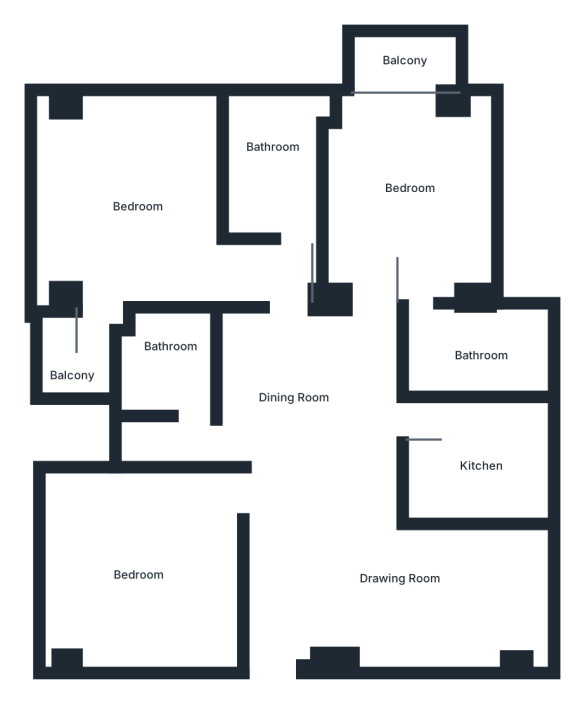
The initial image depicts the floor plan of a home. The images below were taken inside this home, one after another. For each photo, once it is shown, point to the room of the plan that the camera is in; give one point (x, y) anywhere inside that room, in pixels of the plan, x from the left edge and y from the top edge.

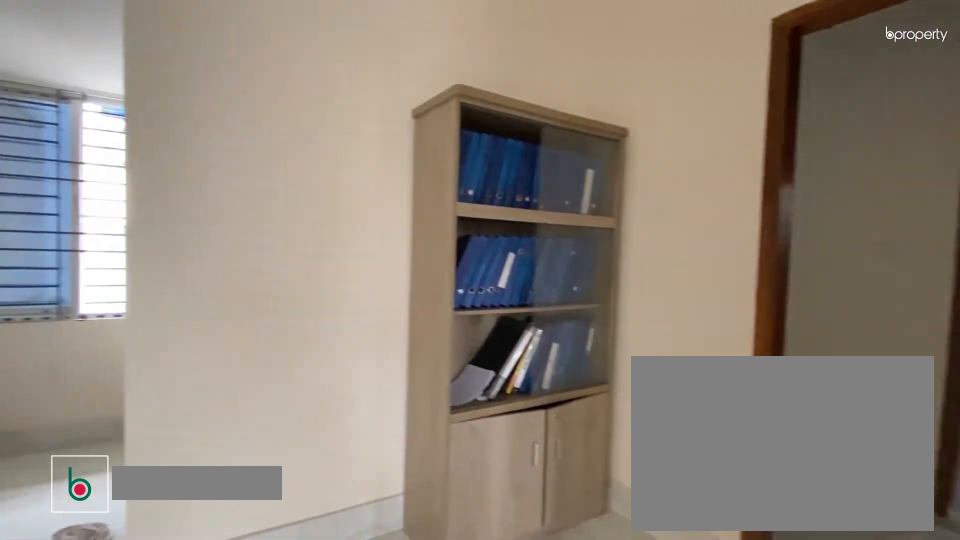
(316, 403)
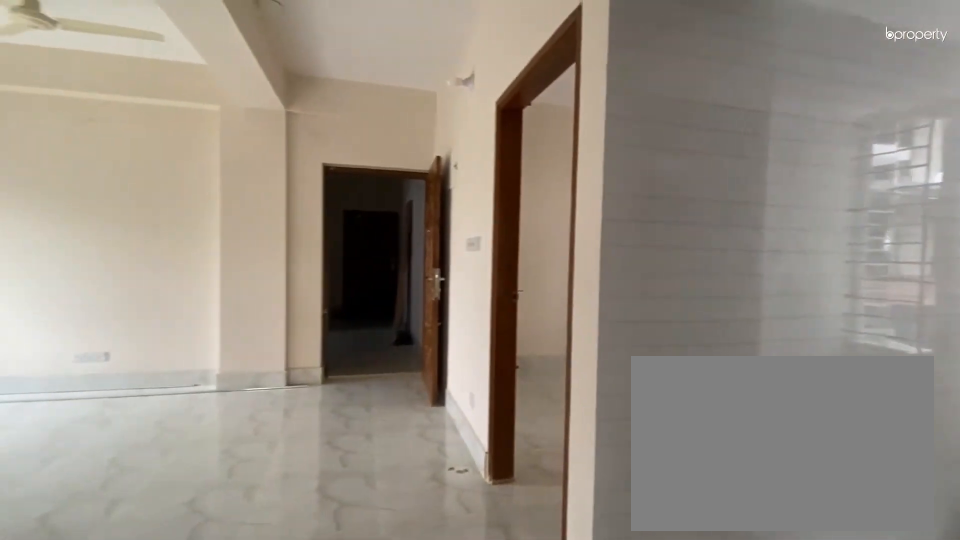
(316, 403)
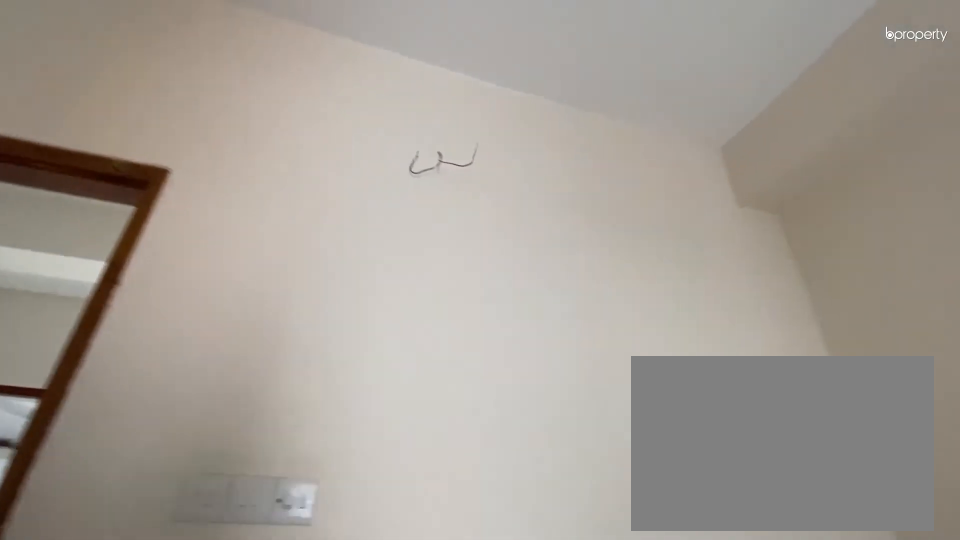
(146, 568)
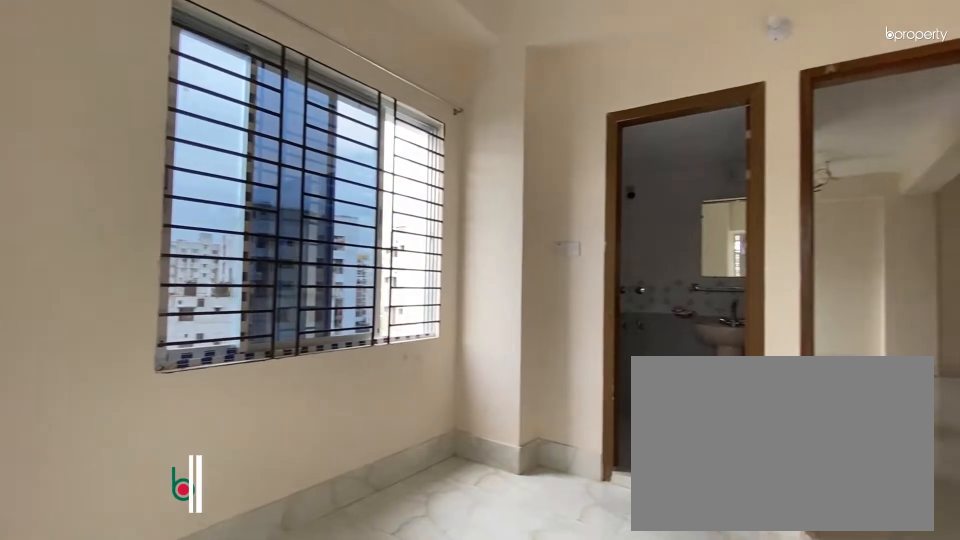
(406, 188)
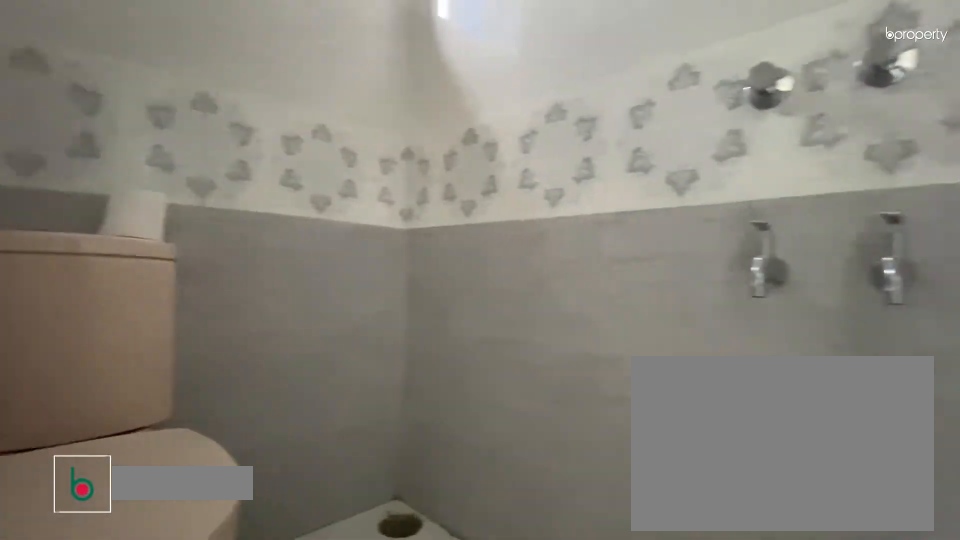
(475, 344)
